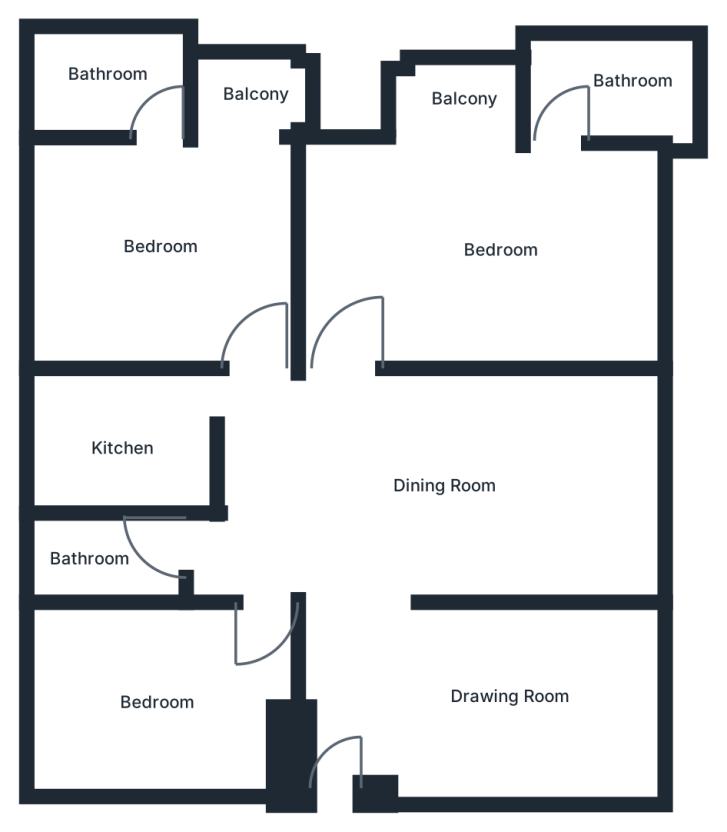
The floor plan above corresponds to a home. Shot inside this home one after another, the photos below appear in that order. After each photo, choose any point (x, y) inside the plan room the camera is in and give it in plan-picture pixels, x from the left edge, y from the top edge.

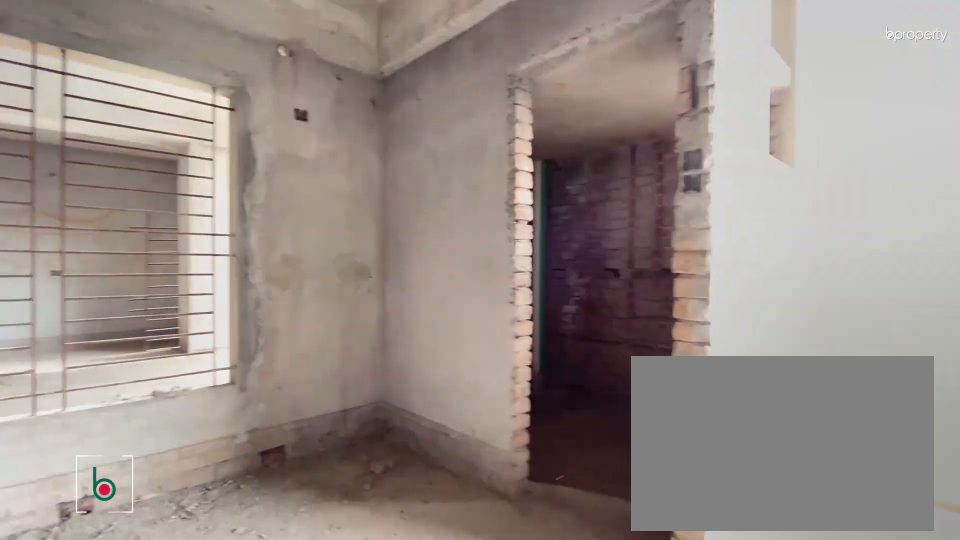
(163, 235)
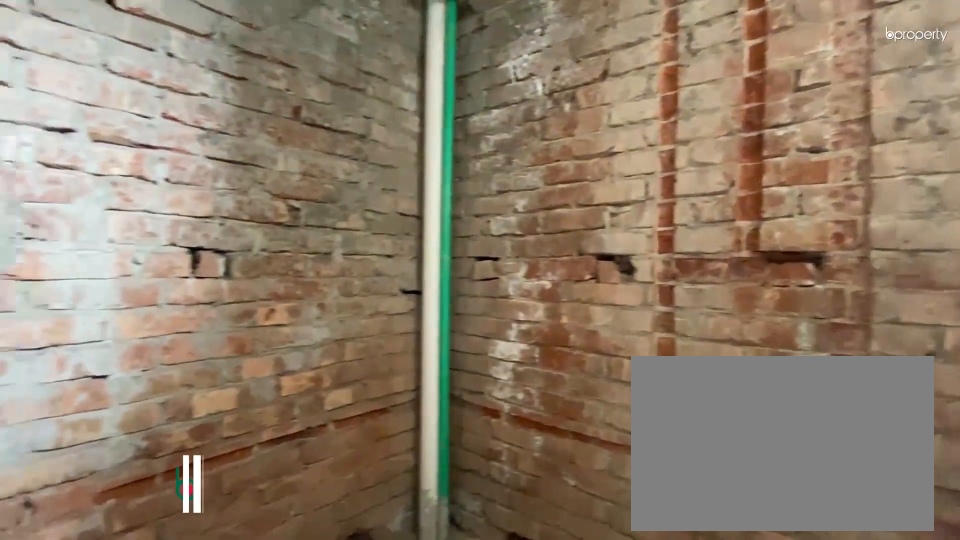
(123, 79)
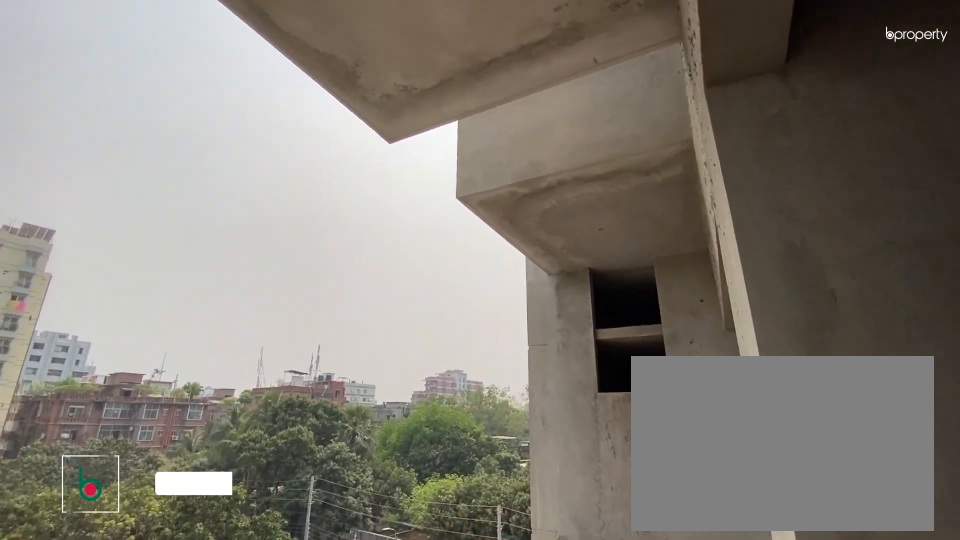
(241, 92)
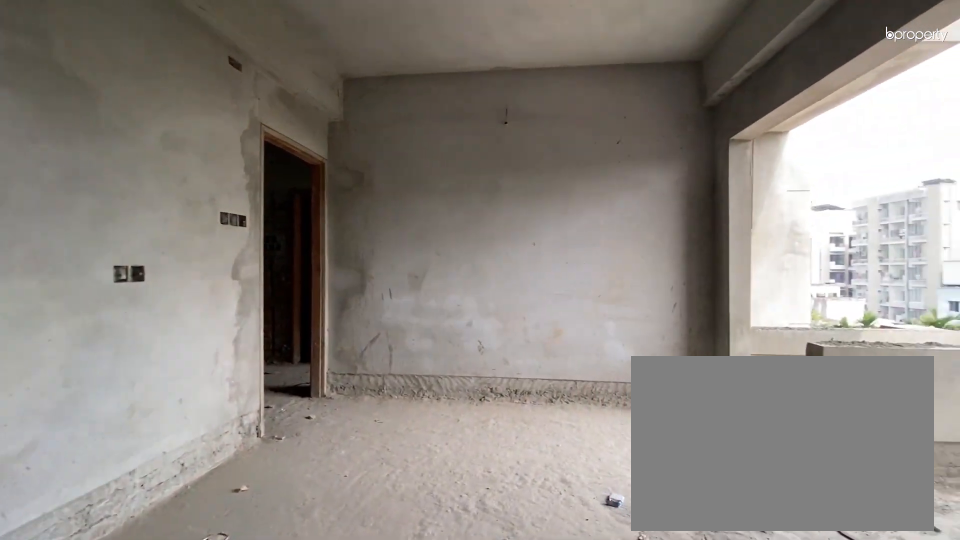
(455, 241)
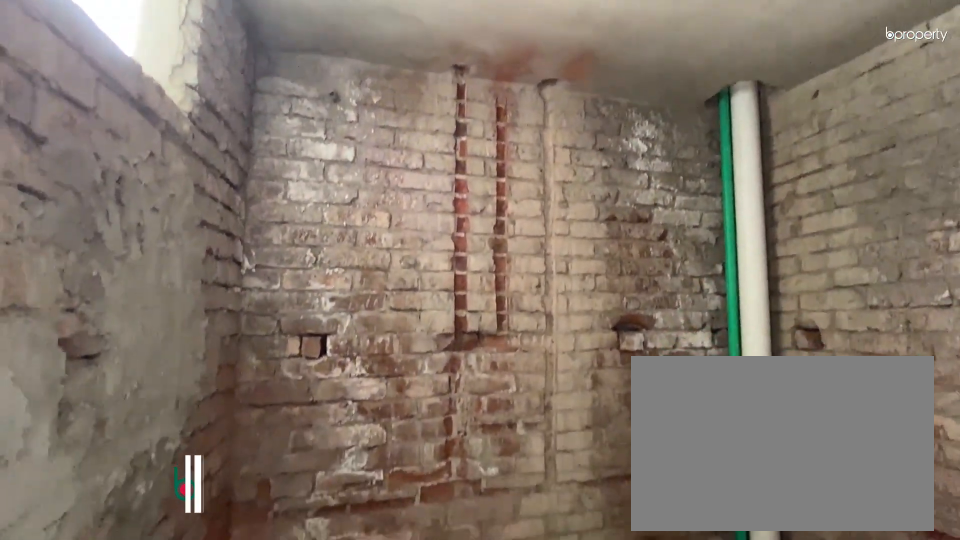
(635, 93)
